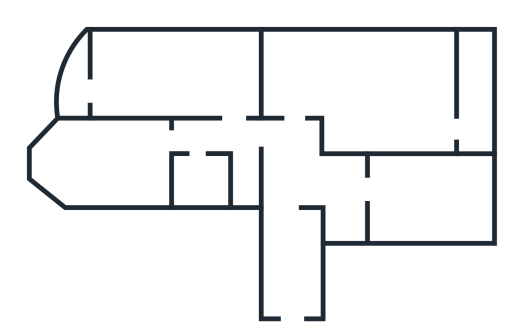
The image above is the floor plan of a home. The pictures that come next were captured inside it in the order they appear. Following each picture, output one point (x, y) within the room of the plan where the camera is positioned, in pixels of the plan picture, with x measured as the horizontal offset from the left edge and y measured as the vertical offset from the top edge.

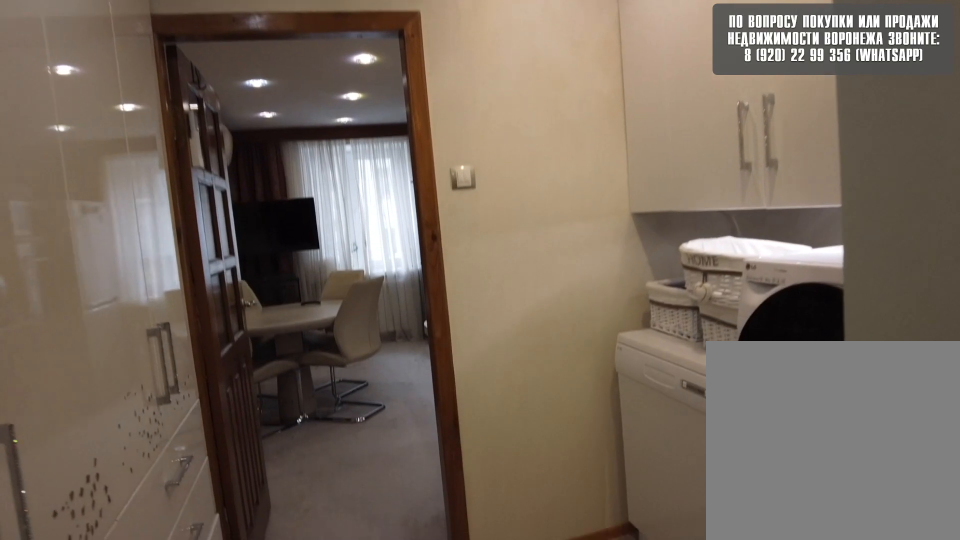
(350, 191)
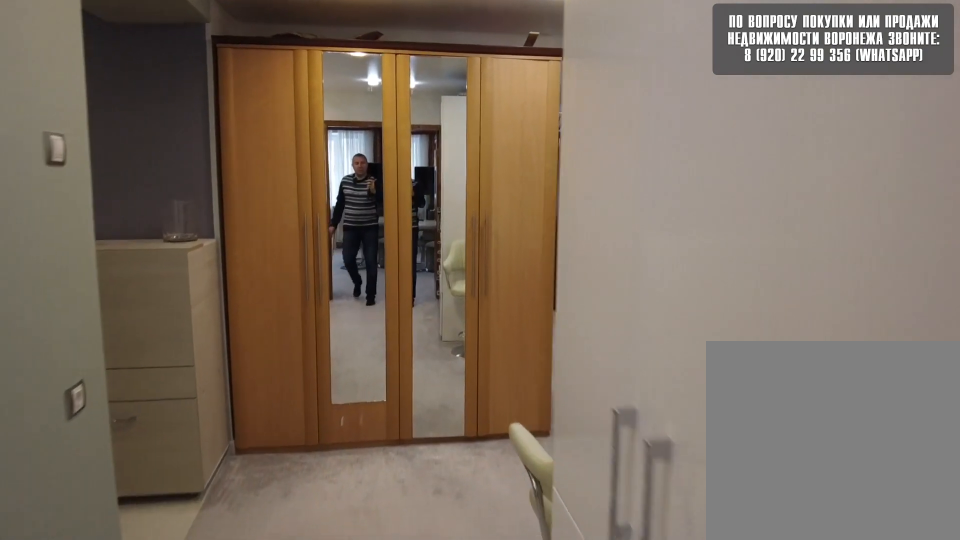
(353, 199)
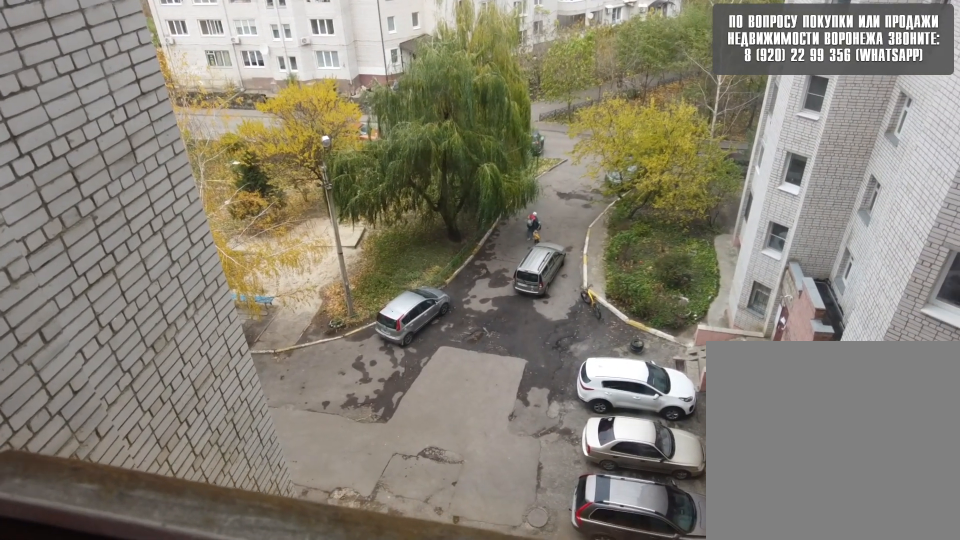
(485, 124)
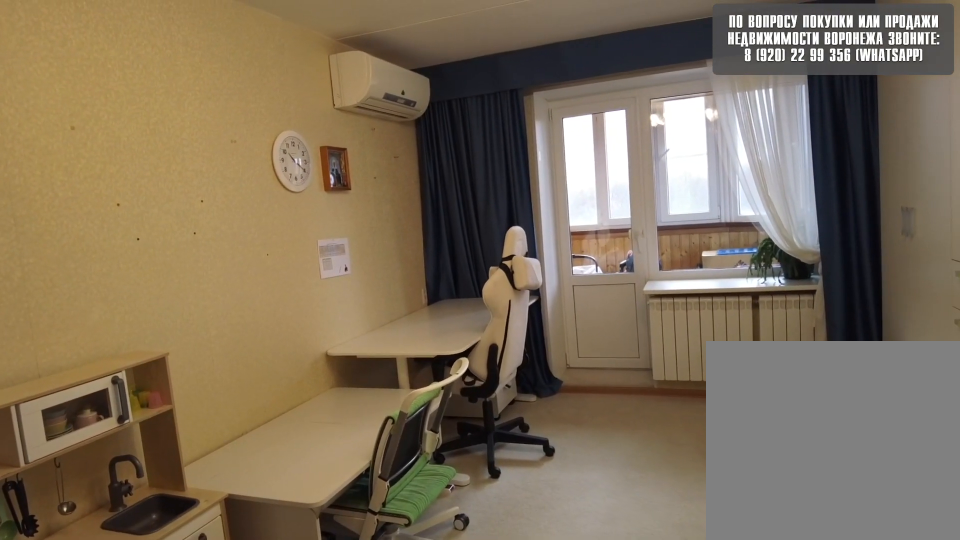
(210, 80)
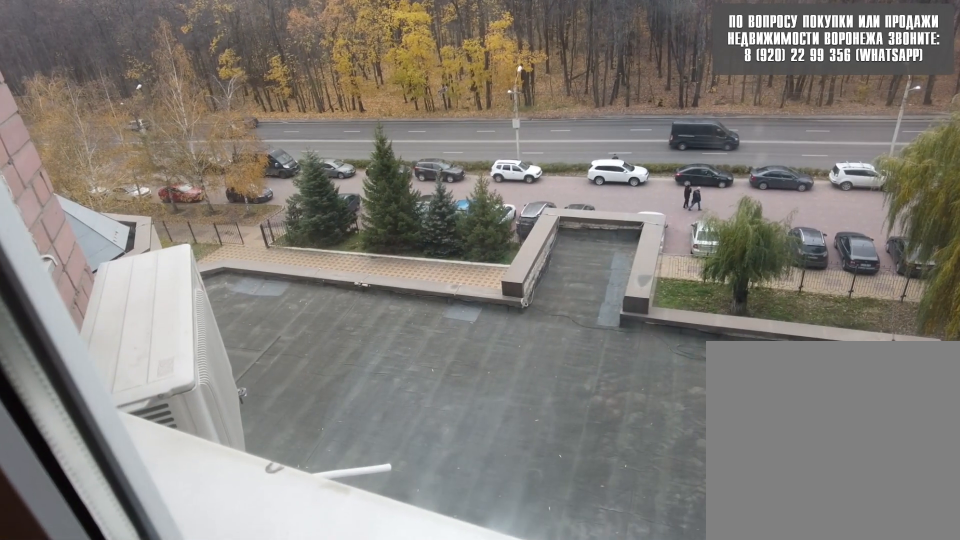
(79, 85)
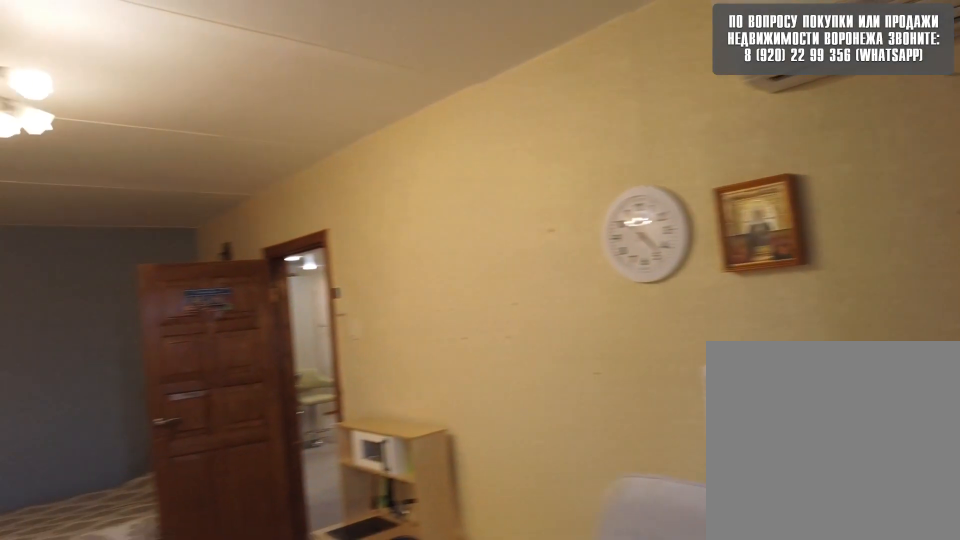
(118, 89)
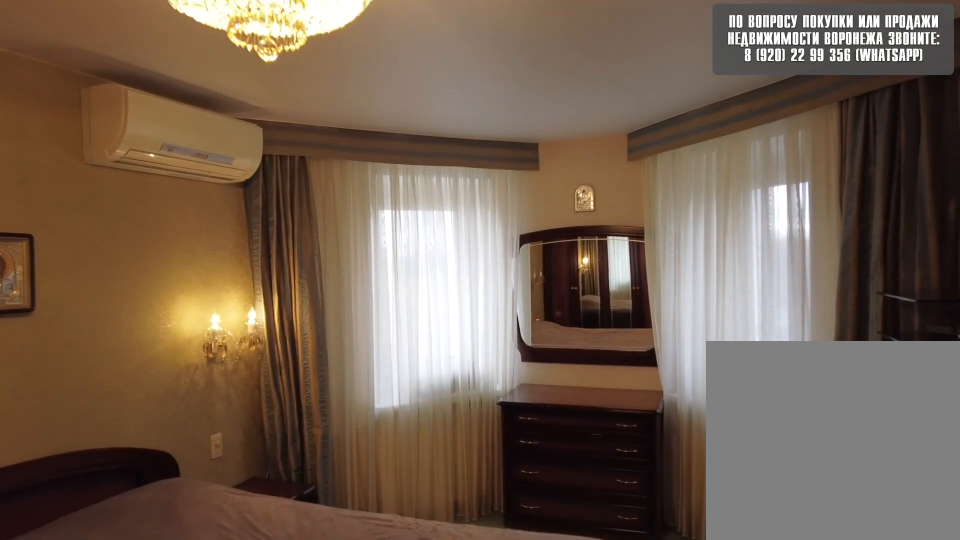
(118, 158)
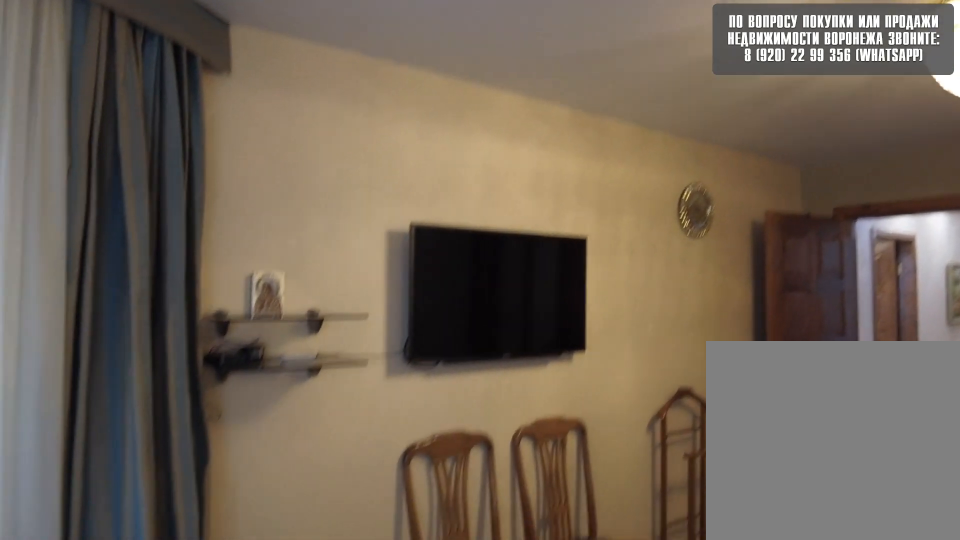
(118, 158)
